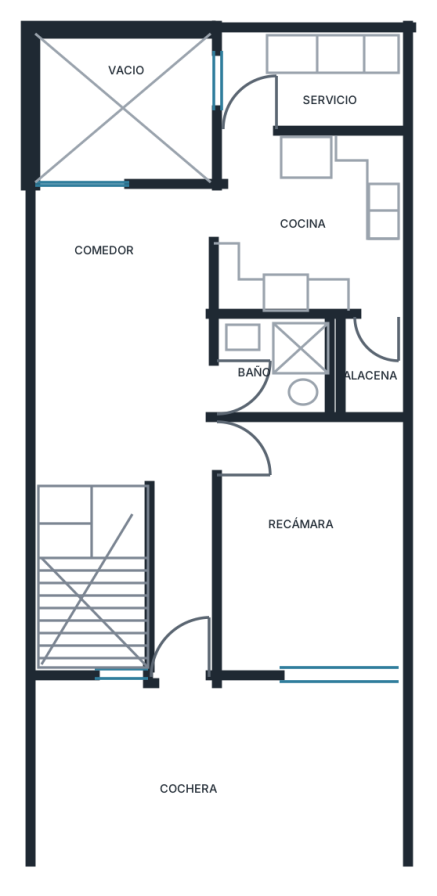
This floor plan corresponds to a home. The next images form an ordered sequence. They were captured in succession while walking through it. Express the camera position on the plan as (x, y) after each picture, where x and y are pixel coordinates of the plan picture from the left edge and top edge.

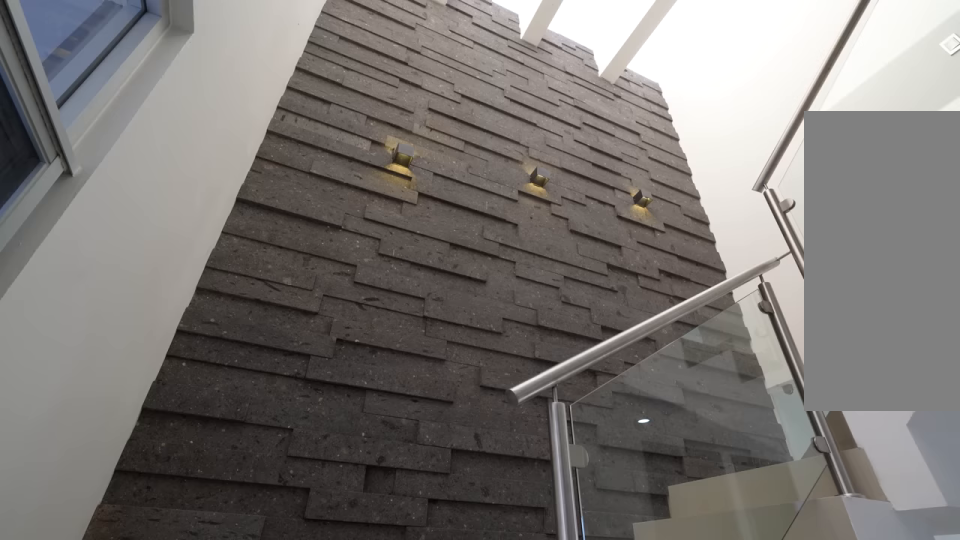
(177, 658)
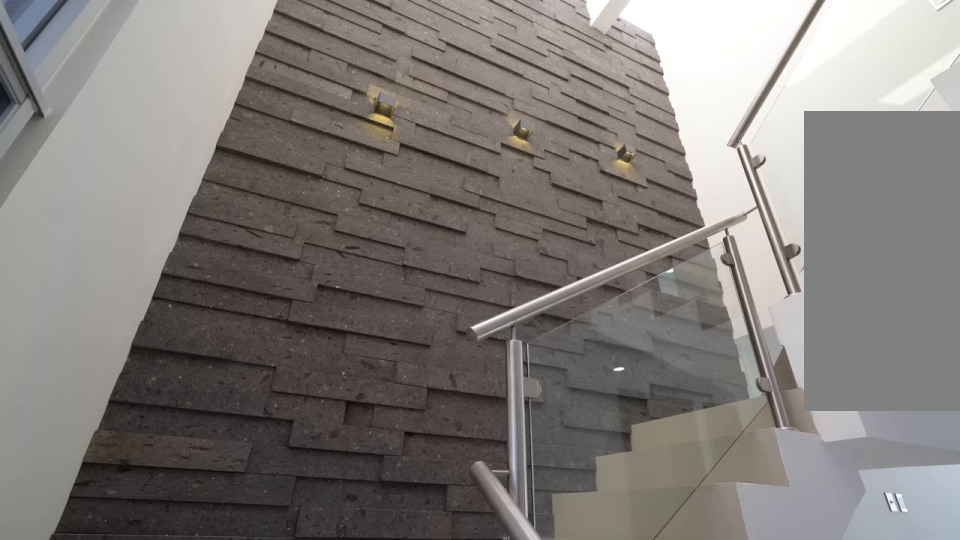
(177, 657)
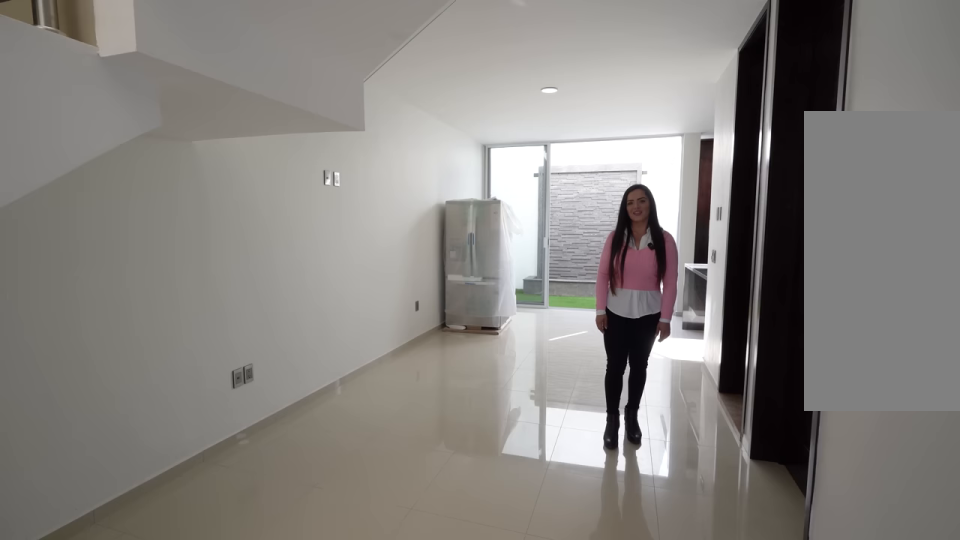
(192, 607)
